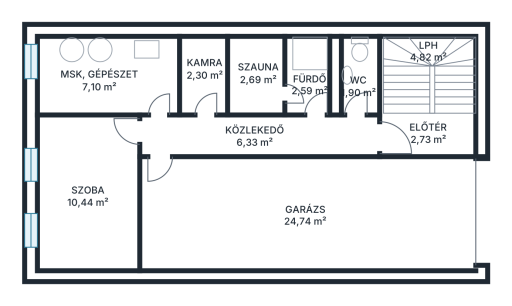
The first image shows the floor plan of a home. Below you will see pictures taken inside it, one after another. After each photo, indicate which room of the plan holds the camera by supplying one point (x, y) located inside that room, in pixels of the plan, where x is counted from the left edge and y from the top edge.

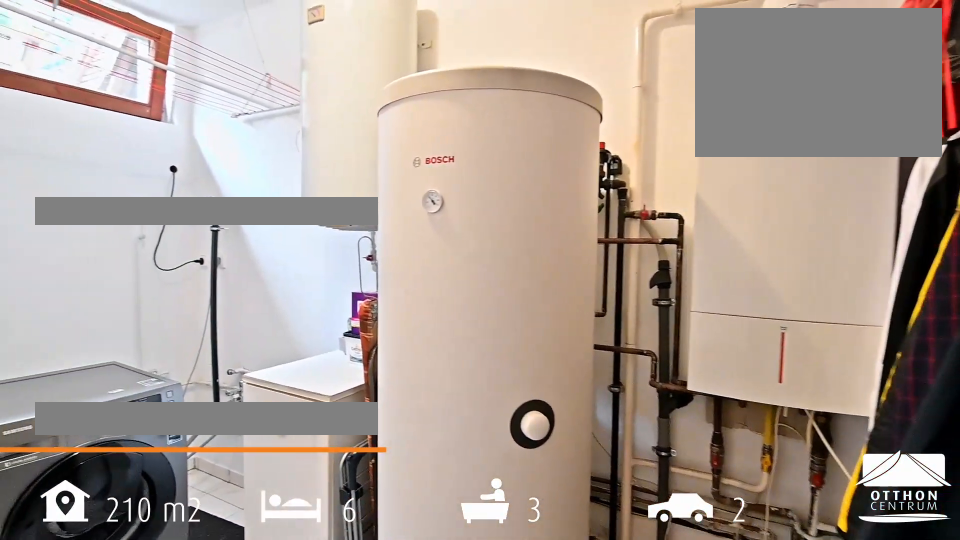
(95, 72)
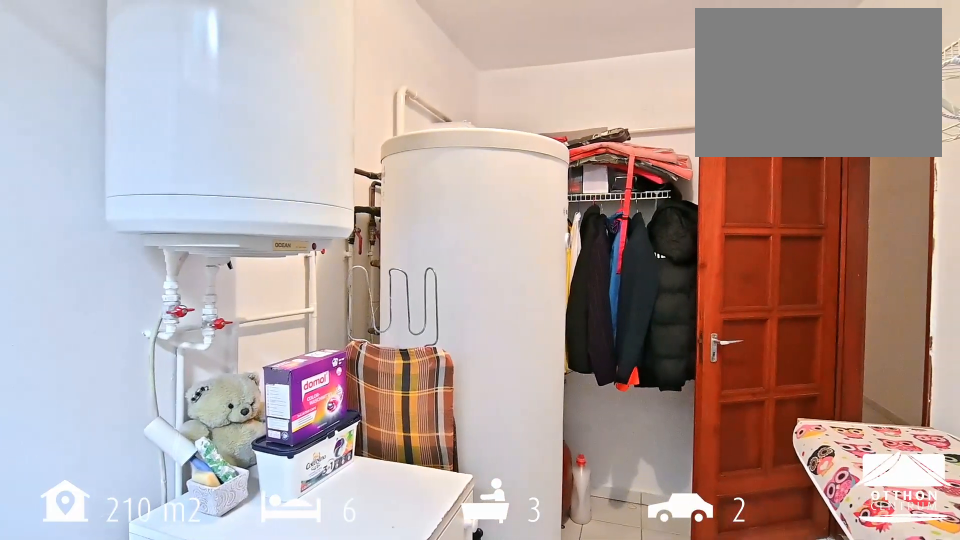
(95, 73)
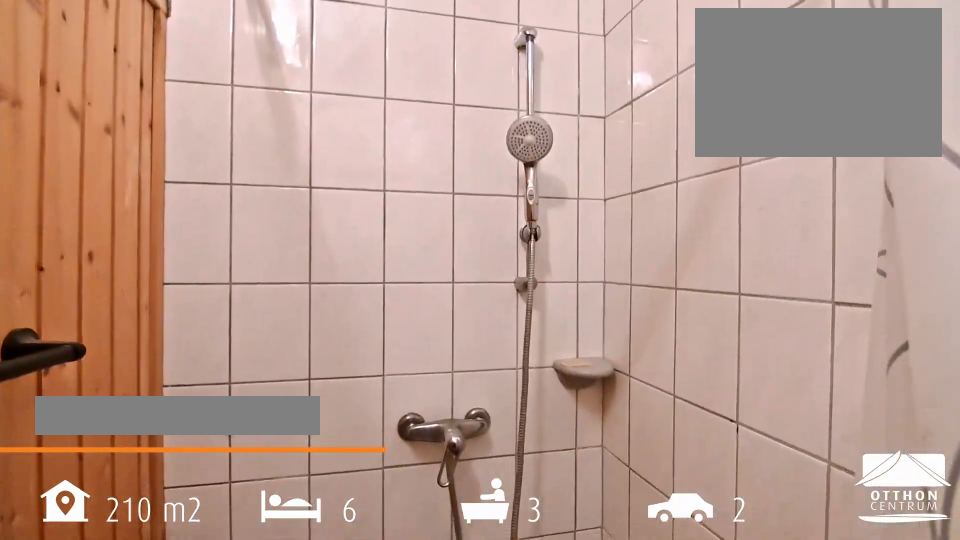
(308, 79)
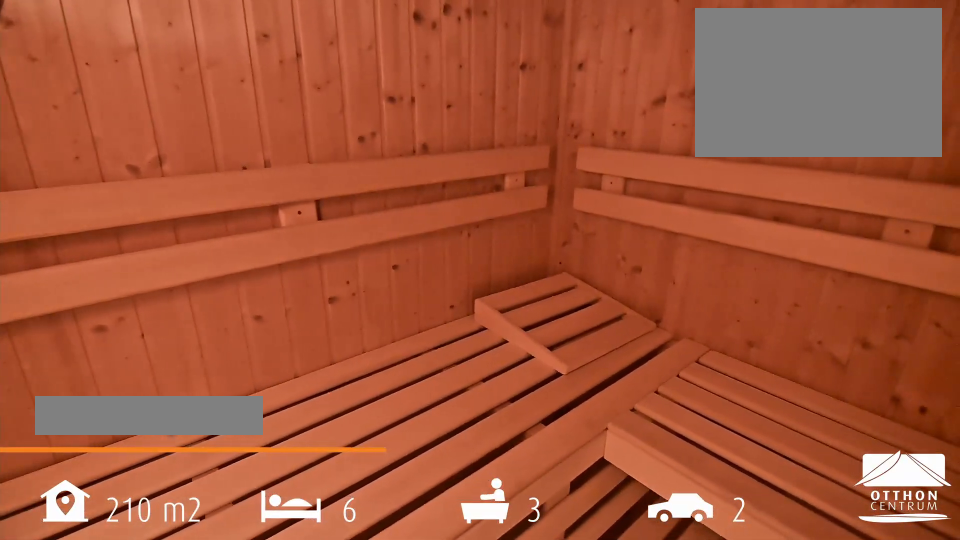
(256, 77)
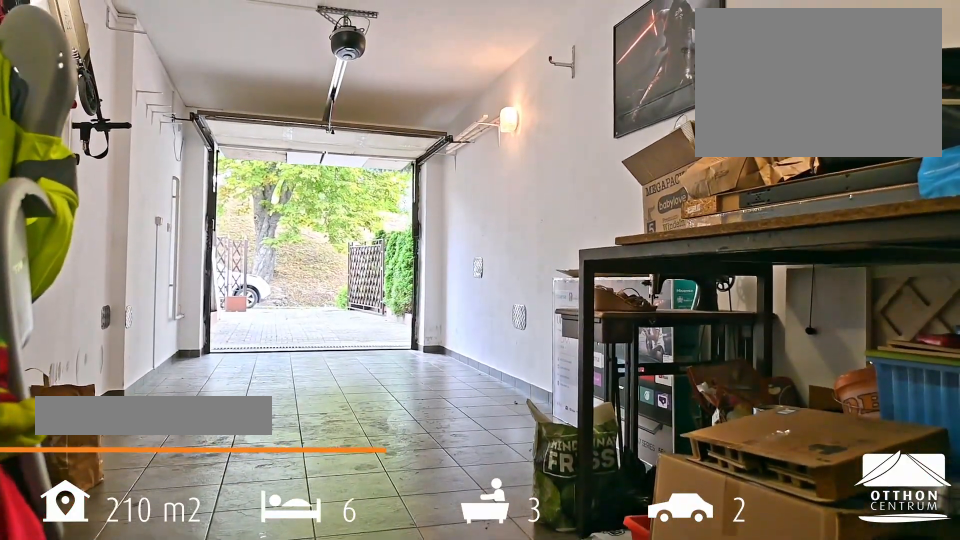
(306, 214)
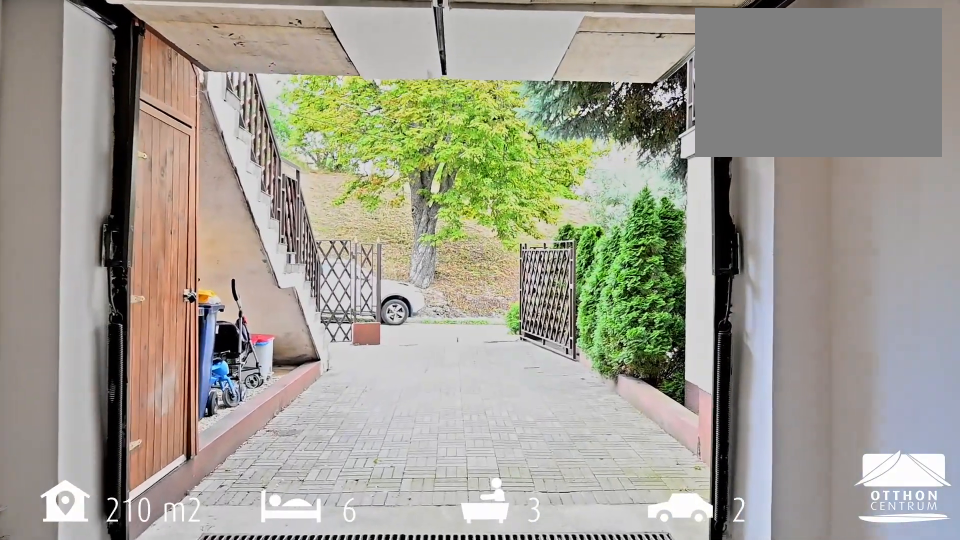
(306, 215)
